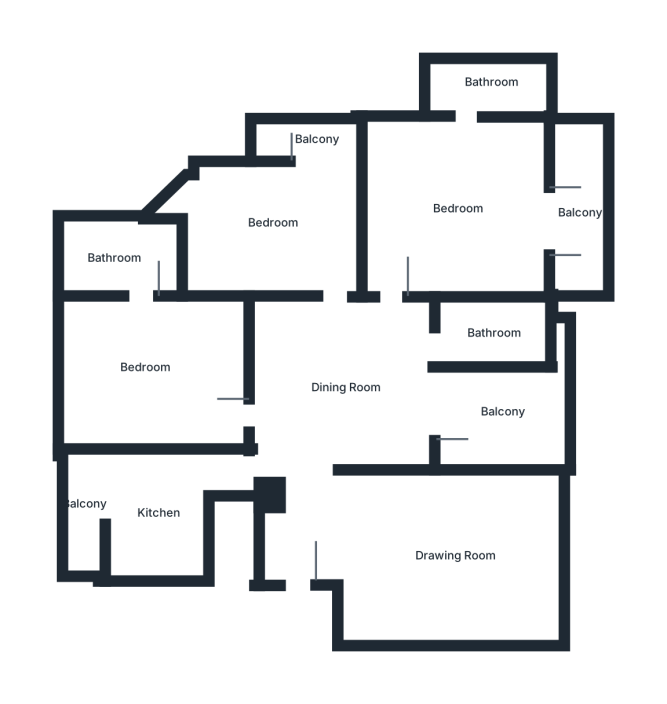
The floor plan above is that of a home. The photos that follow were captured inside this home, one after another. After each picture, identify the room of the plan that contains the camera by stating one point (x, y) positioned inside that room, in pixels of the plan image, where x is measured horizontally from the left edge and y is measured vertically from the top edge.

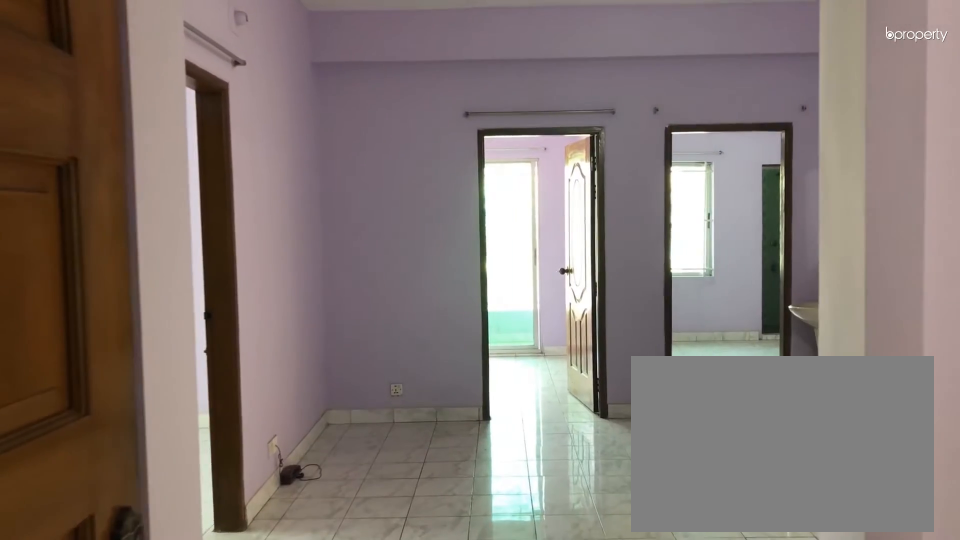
(348, 390)
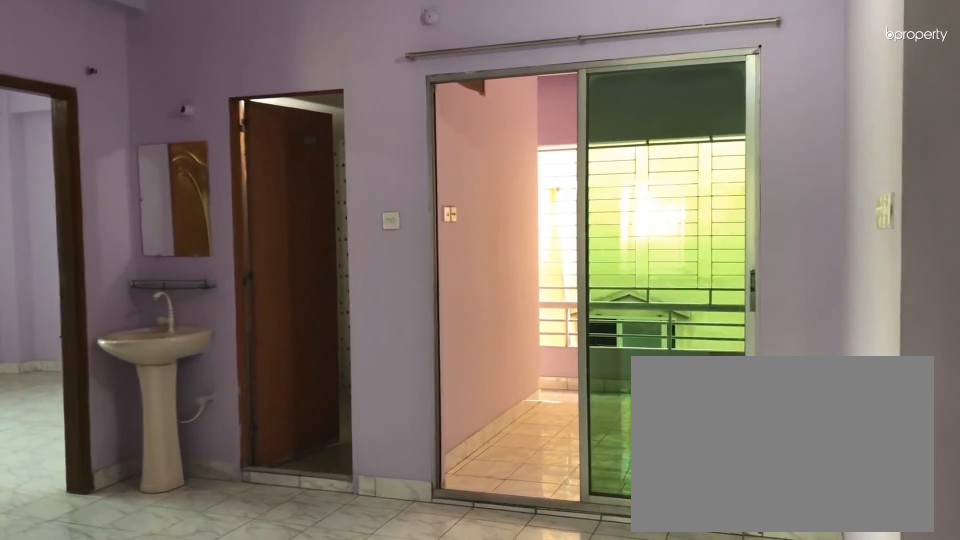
(347, 389)
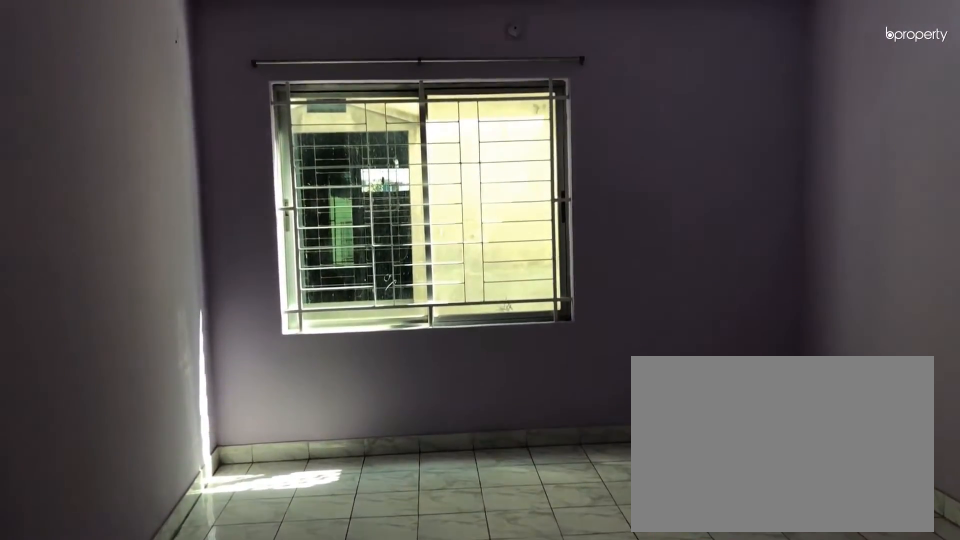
(453, 560)
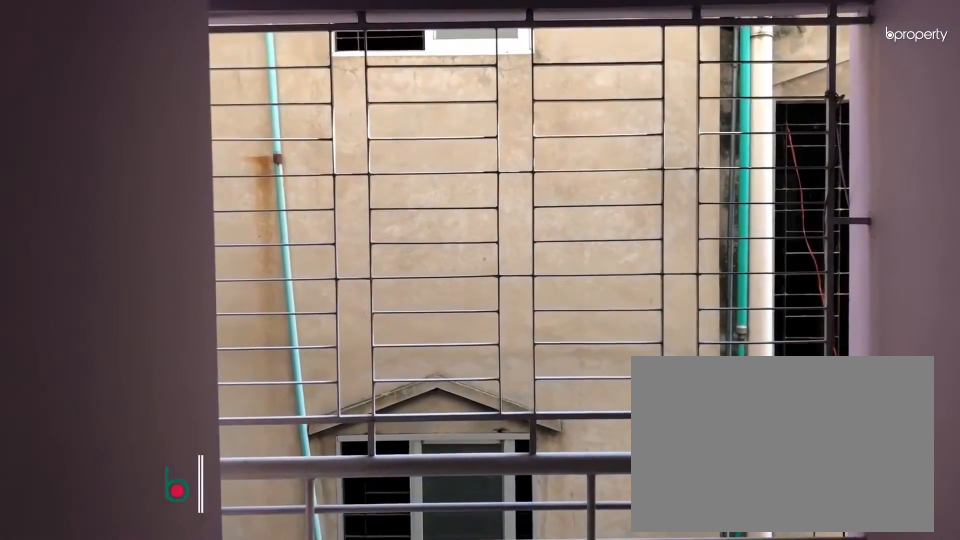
(508, 413)
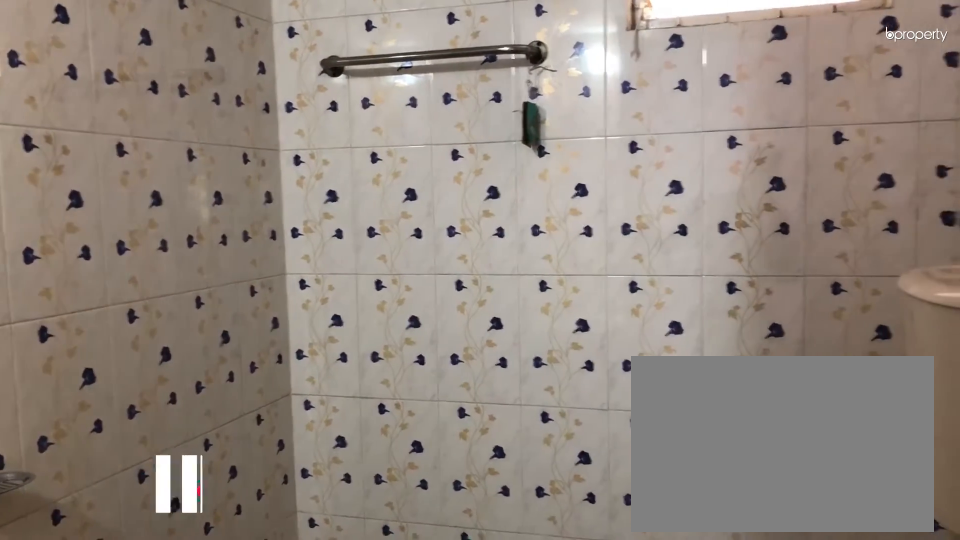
(490, 334)
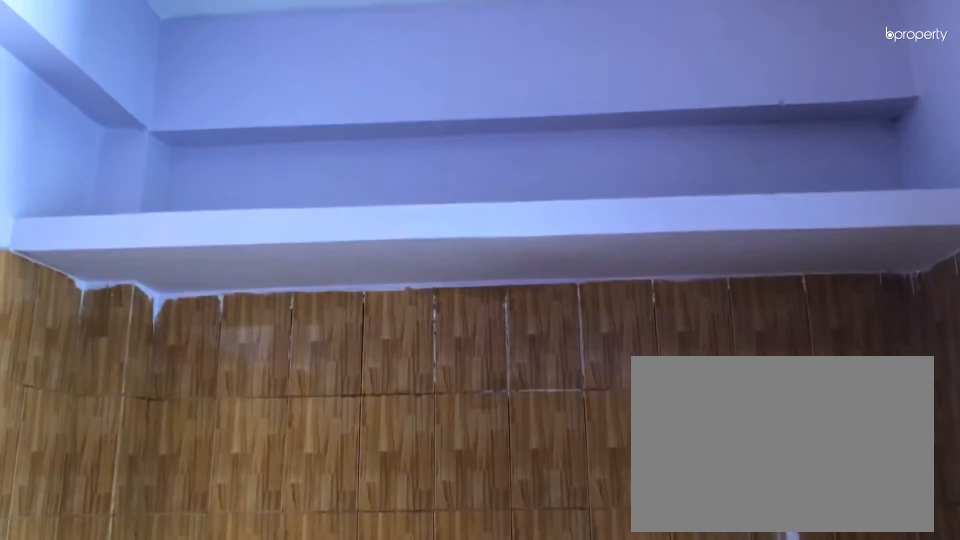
(154, 518)
